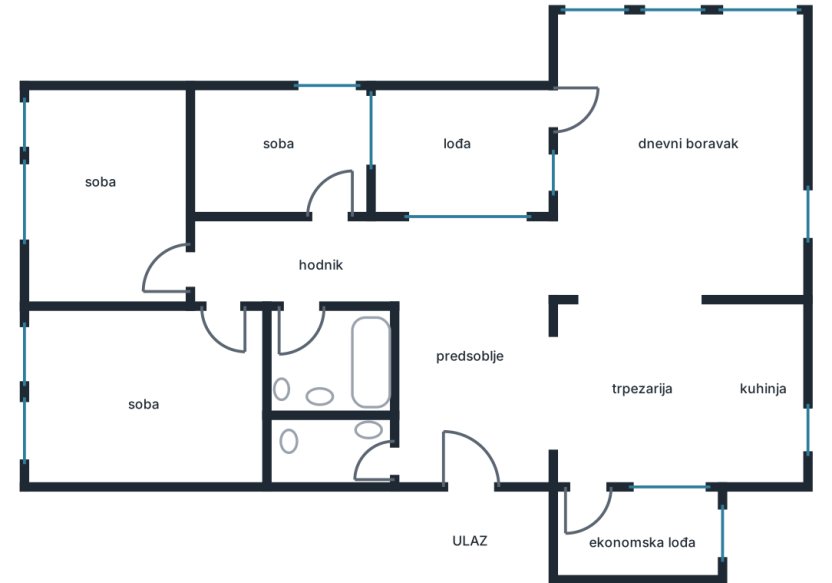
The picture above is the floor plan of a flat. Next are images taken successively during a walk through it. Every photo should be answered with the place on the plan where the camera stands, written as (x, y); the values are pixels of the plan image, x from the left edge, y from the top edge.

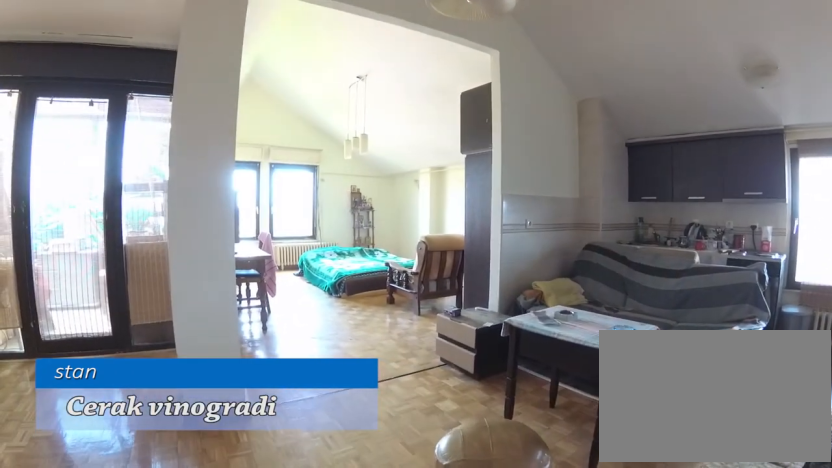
(492, 455)
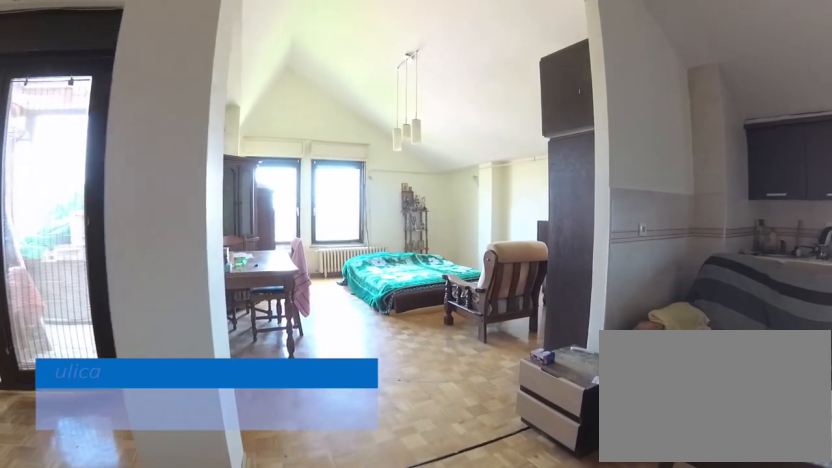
(556, 408)
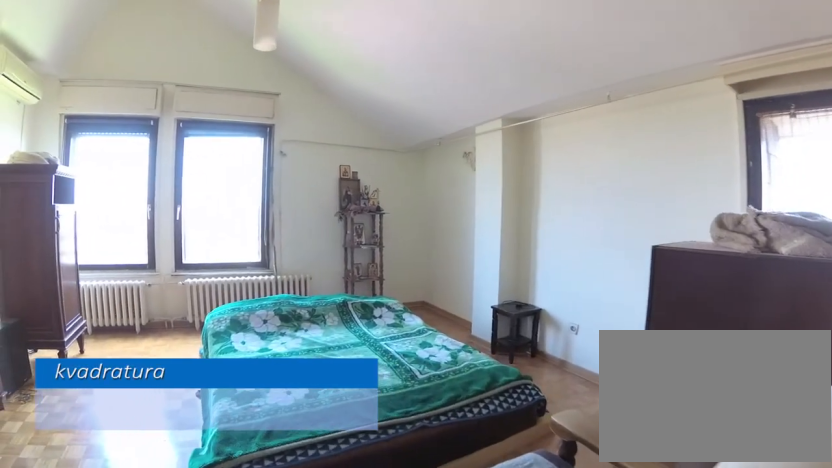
(672, 266)
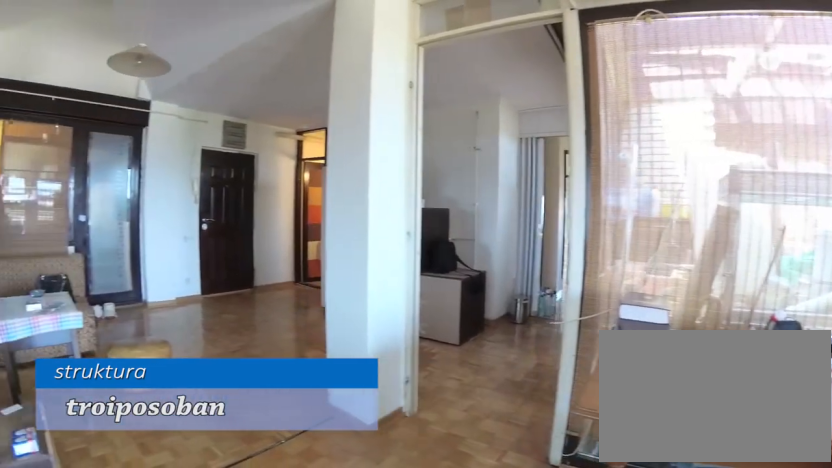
(703, 174)
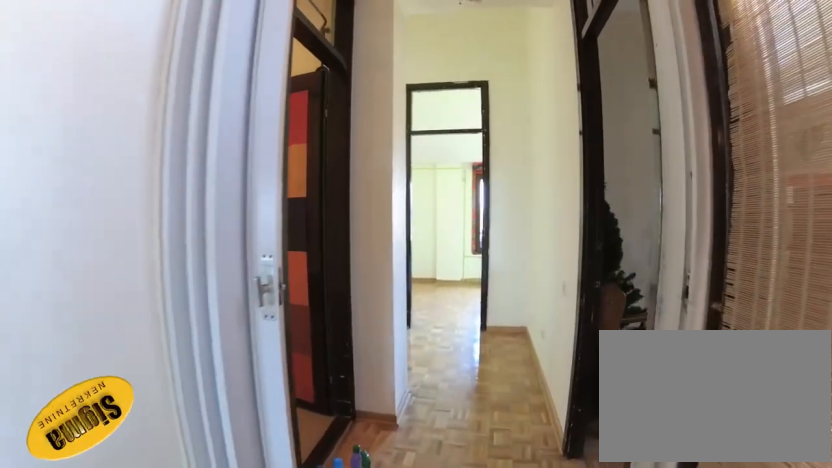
(458, 252)
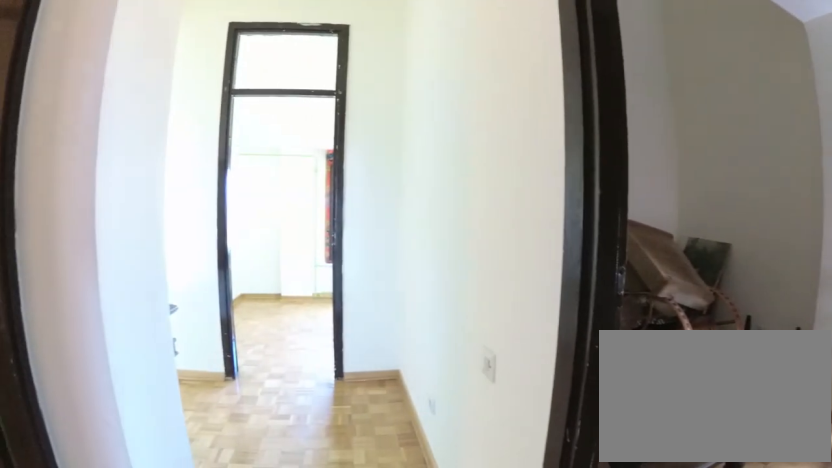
(408, 254)
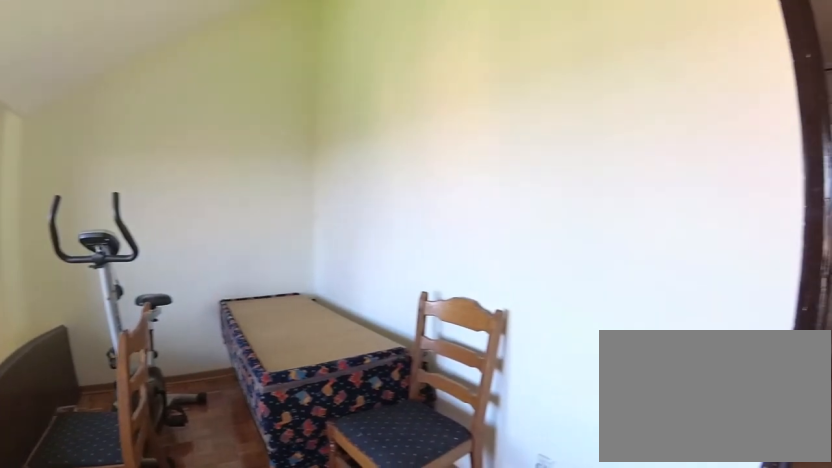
(57, 262)
